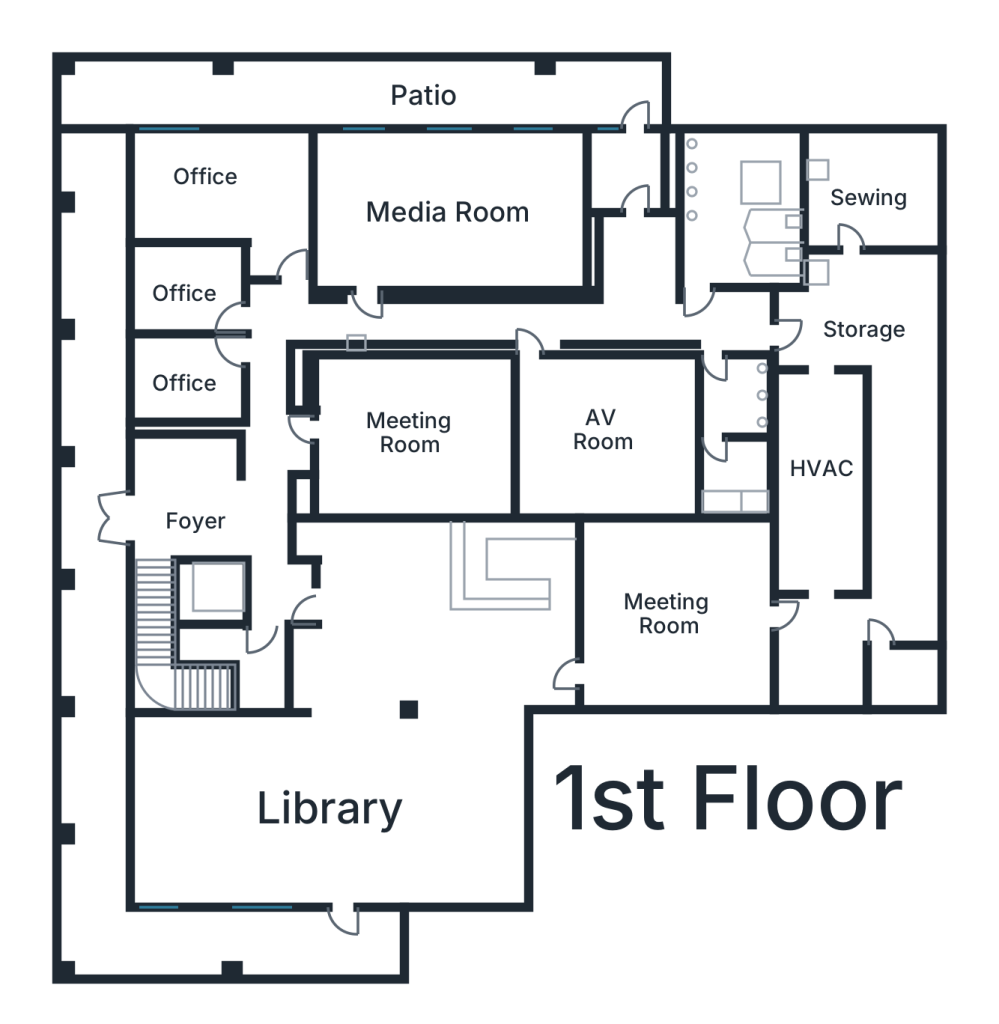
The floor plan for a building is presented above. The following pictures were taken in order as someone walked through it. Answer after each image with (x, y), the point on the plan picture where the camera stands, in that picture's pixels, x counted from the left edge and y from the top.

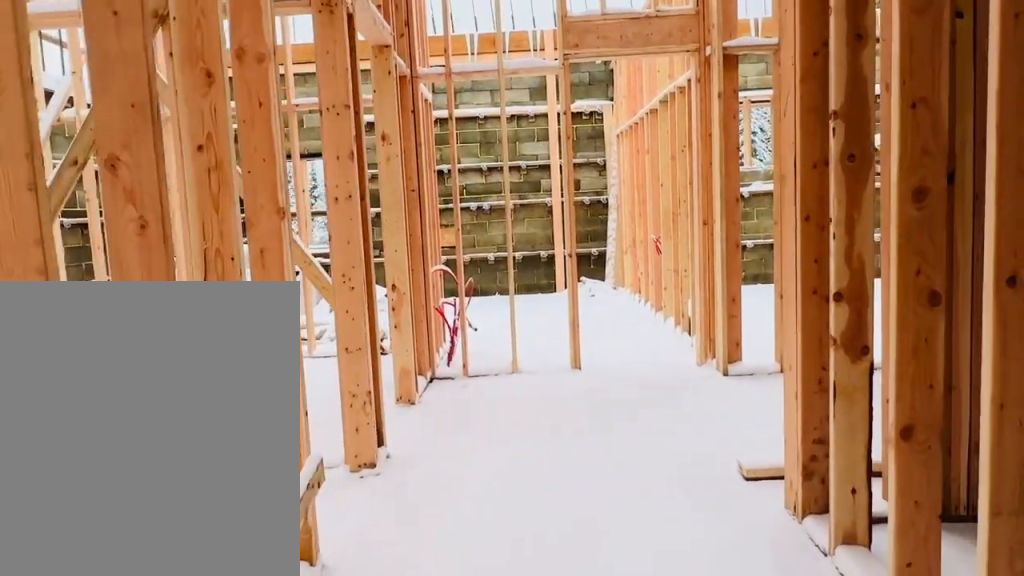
(262, 405)
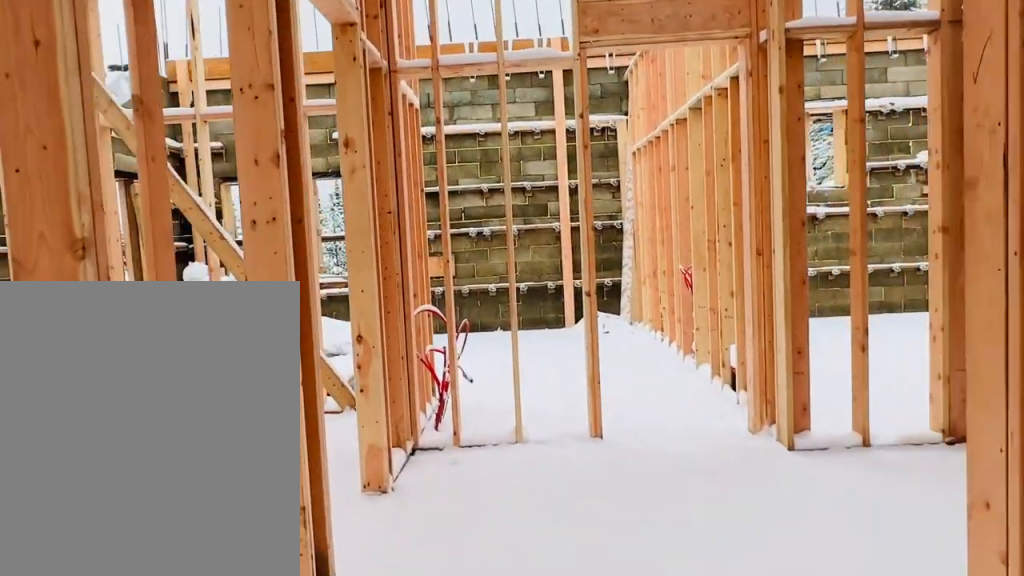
(267, 370)
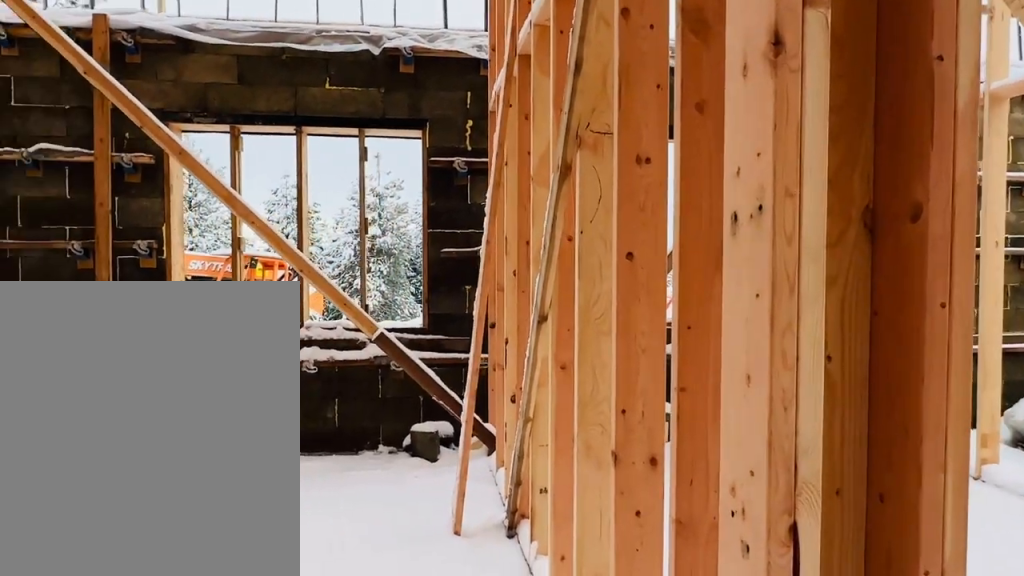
(269, 342)
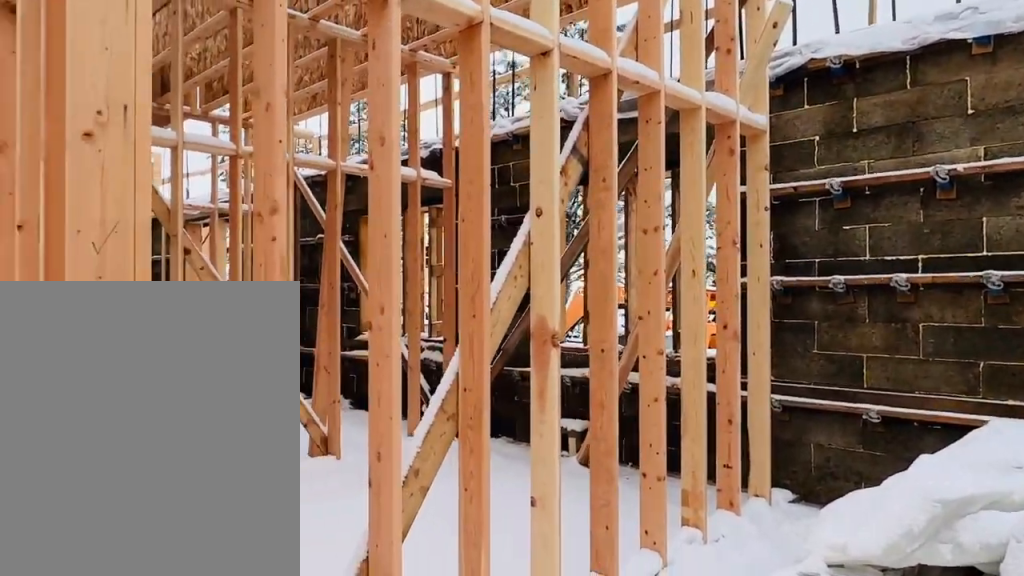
(238, 182)
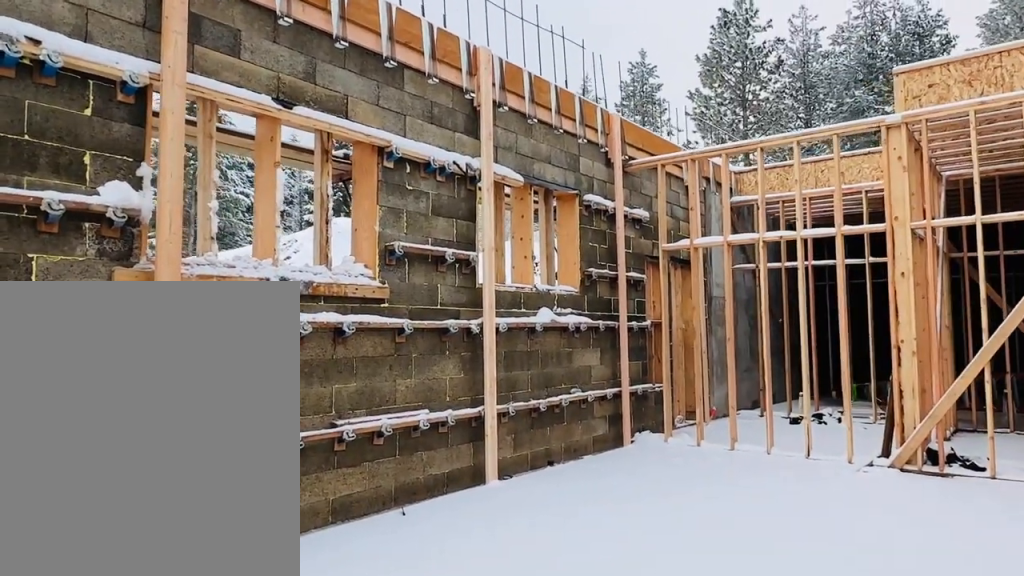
(389, 215)
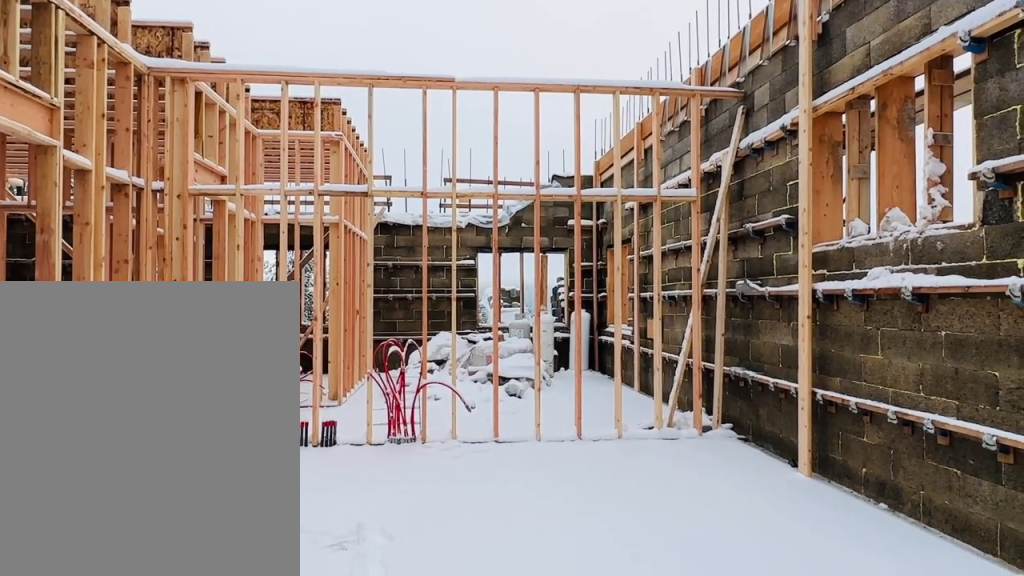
(558, 206)
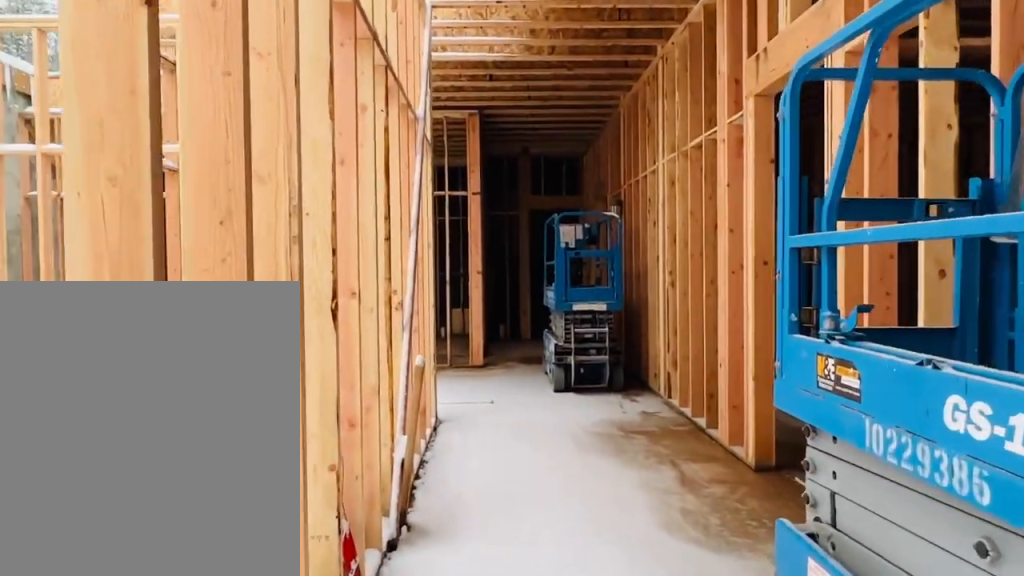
(381, 296)
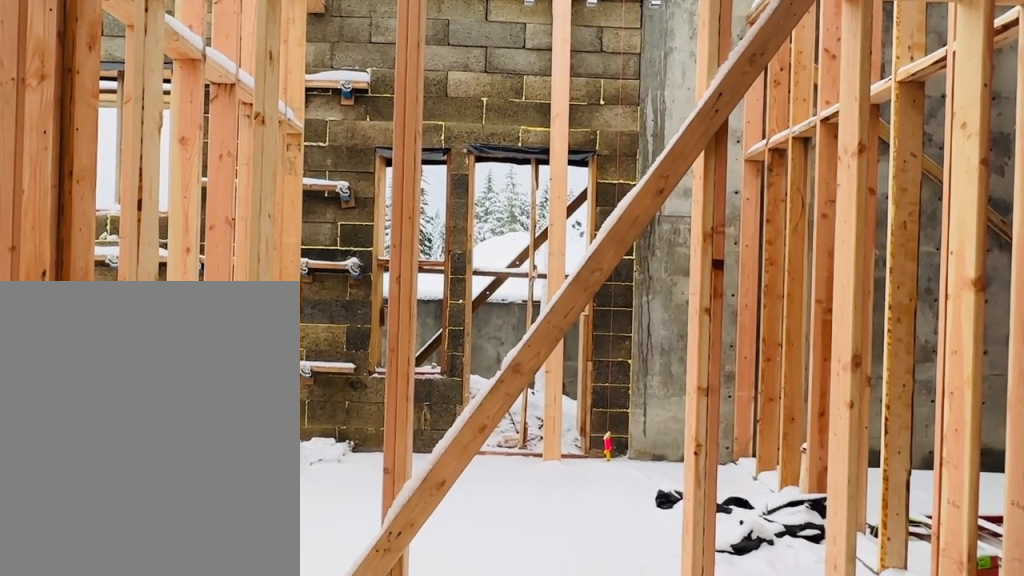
(634, 279)
